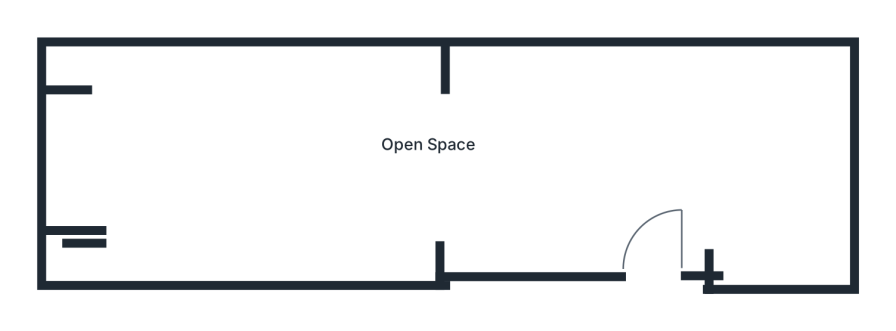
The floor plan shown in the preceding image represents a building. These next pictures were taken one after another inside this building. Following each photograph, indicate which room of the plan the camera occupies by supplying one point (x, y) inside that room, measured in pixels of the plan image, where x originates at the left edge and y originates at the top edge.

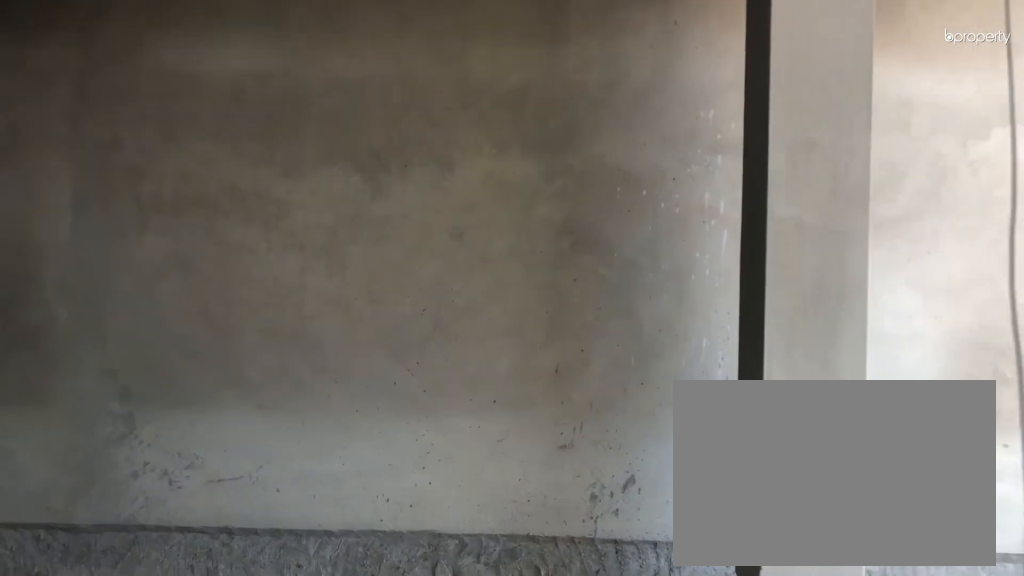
(654, 243)
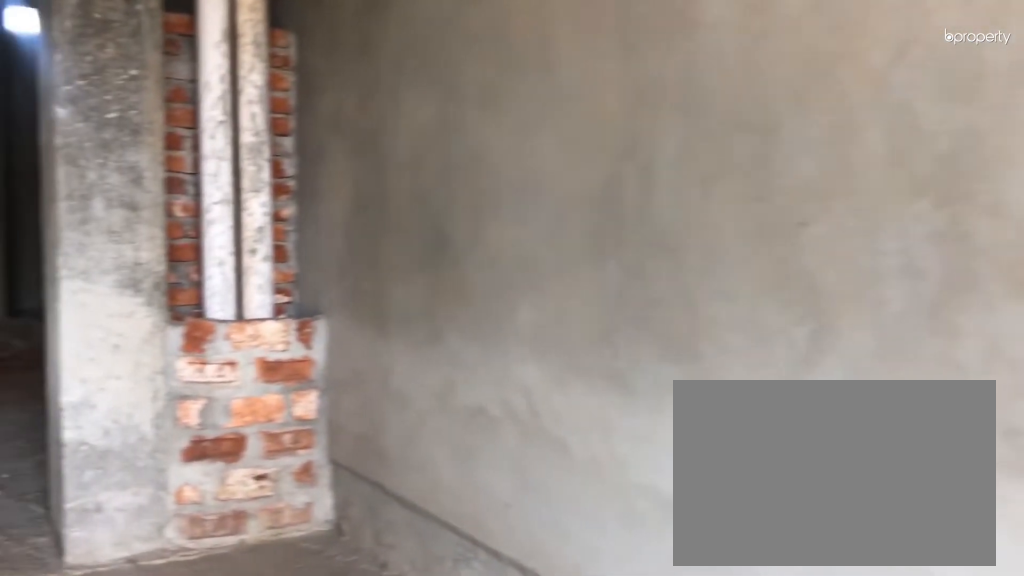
(493, 159)
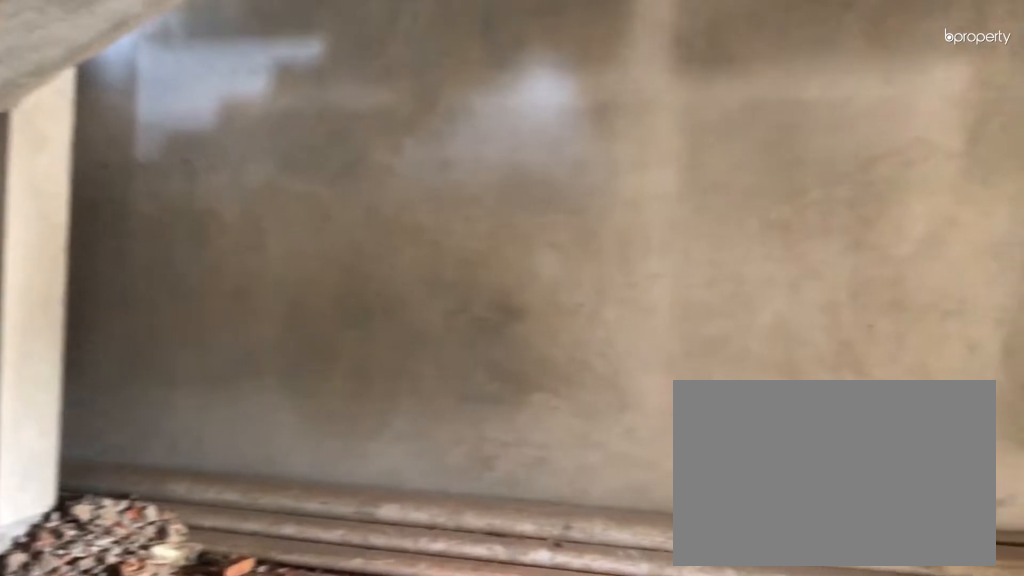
(432, 157)
